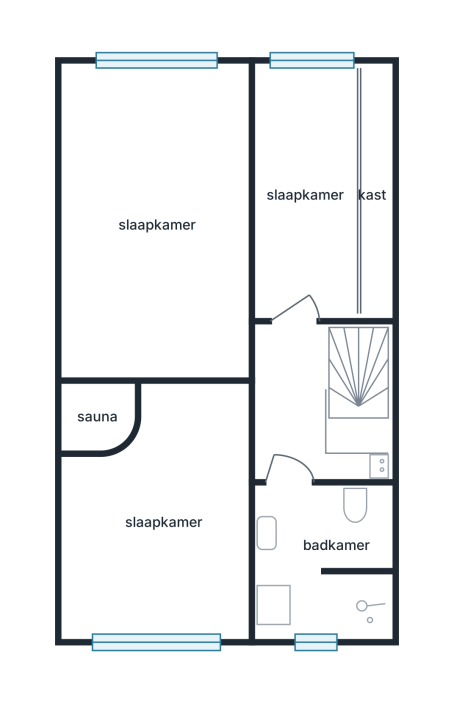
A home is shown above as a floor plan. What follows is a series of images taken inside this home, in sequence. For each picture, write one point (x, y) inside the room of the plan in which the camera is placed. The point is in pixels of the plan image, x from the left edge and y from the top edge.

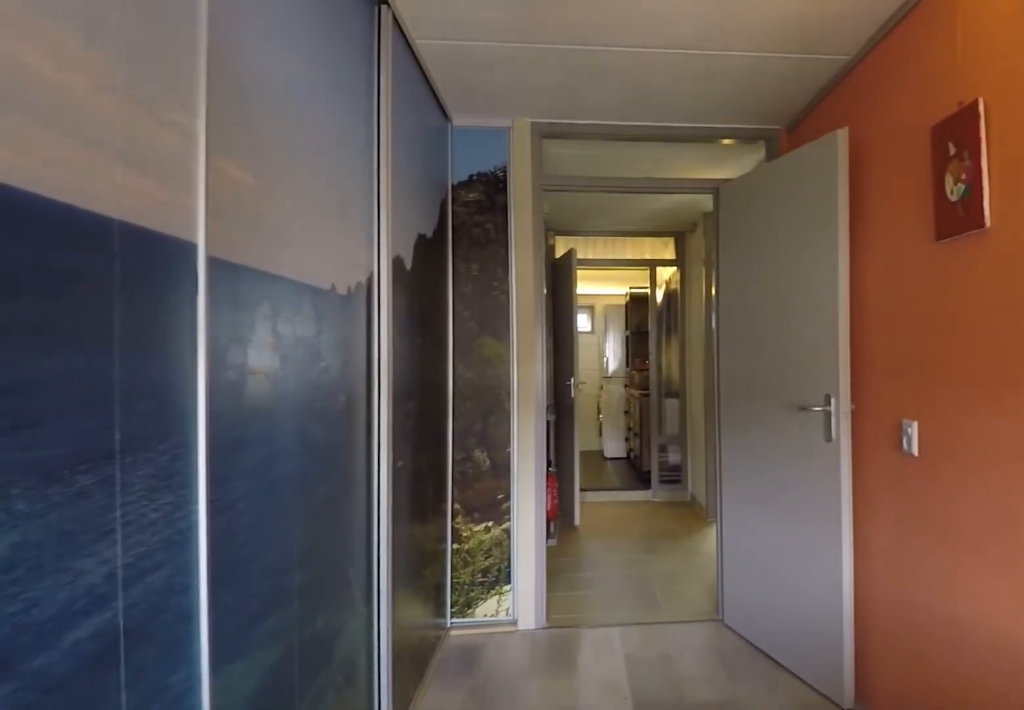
(304, 193)
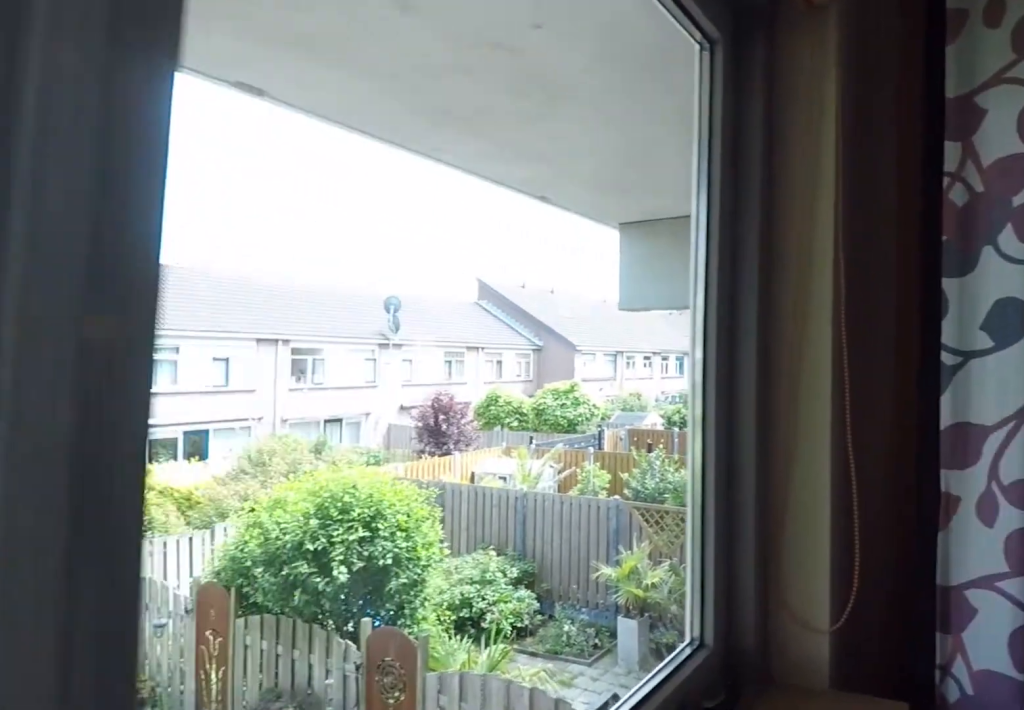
(106, 171)
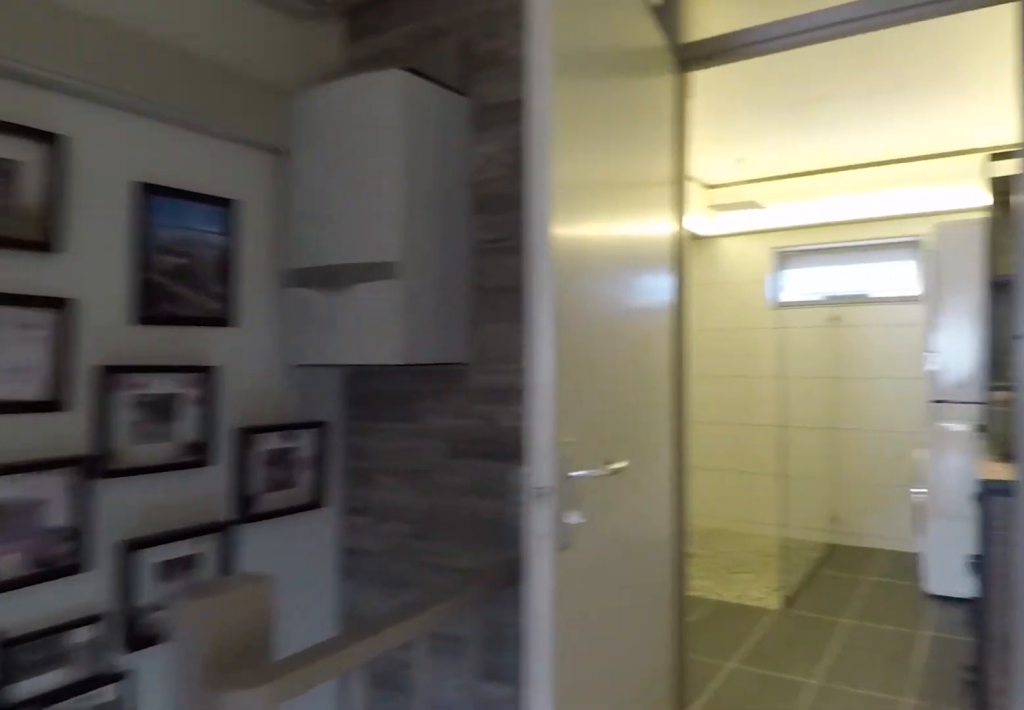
(297, 407)
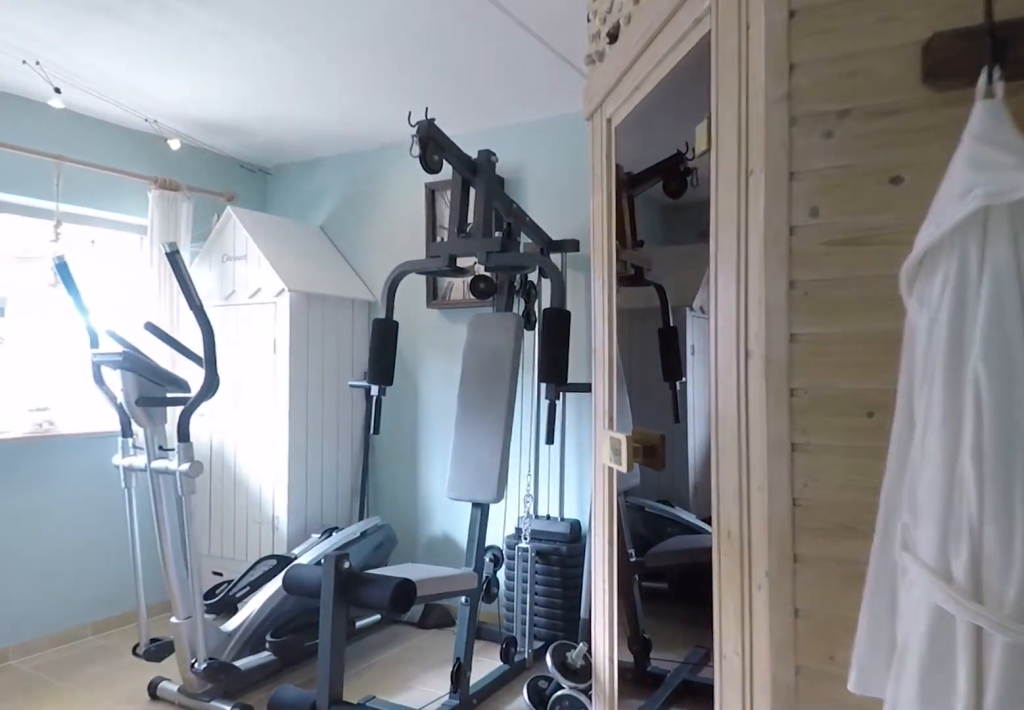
(163, 520)
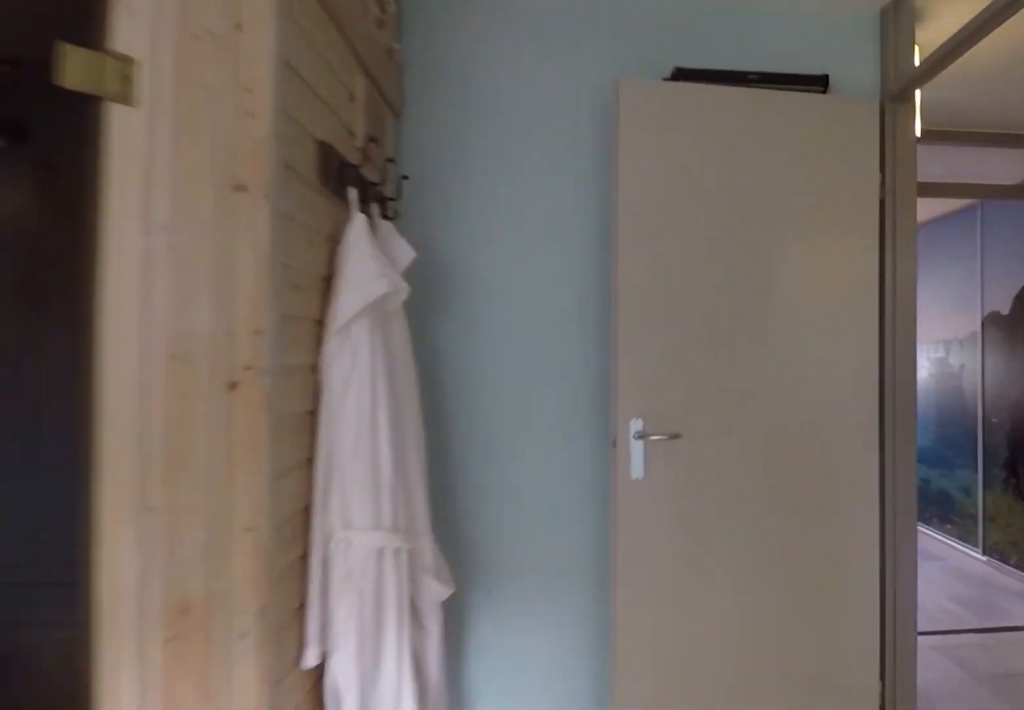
(163, 520)
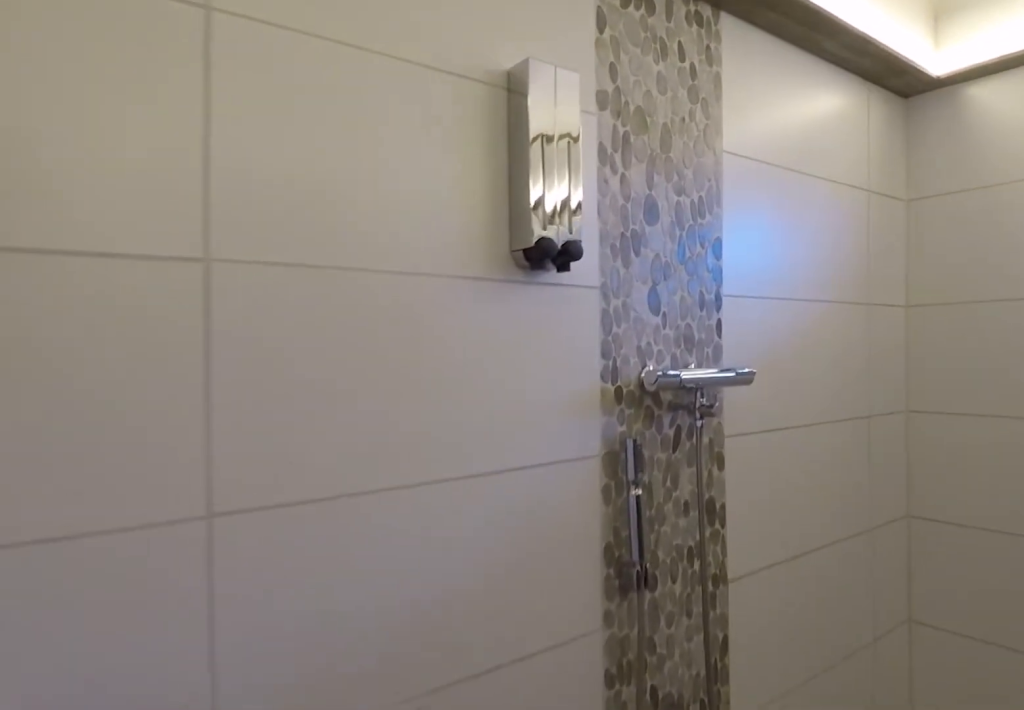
(320, 559)
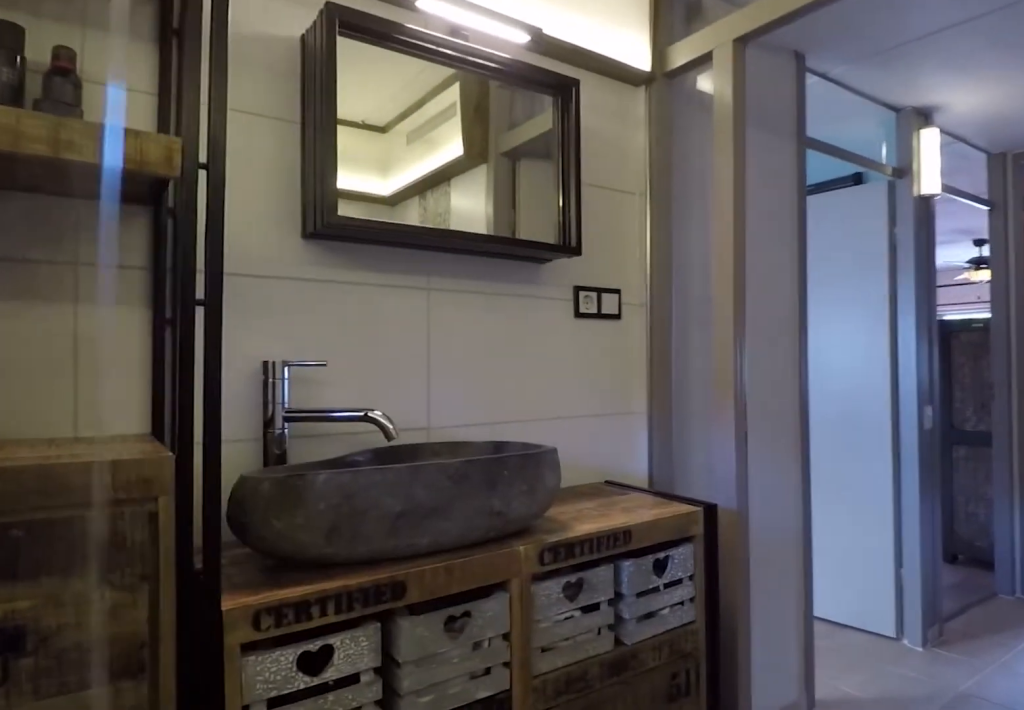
(320, 559)
